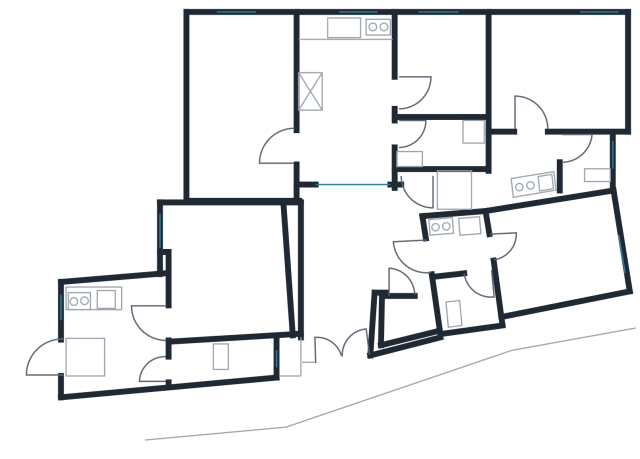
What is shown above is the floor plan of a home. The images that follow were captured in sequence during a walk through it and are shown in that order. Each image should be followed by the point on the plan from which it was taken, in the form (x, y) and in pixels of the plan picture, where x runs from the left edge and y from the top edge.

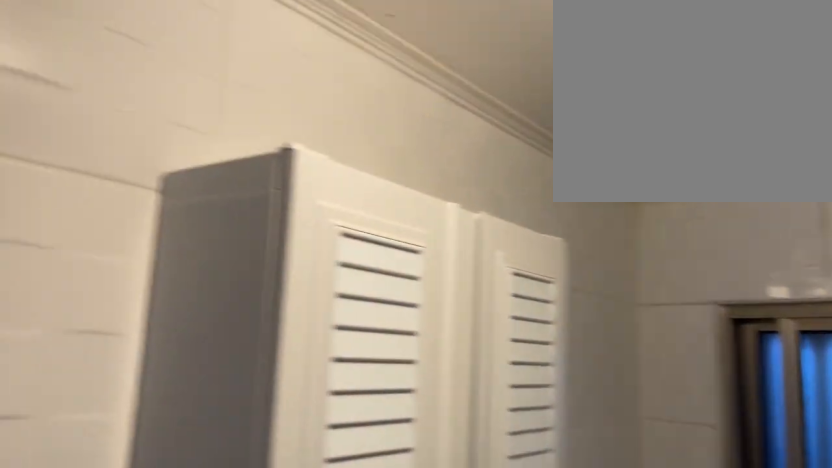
(219, 364)
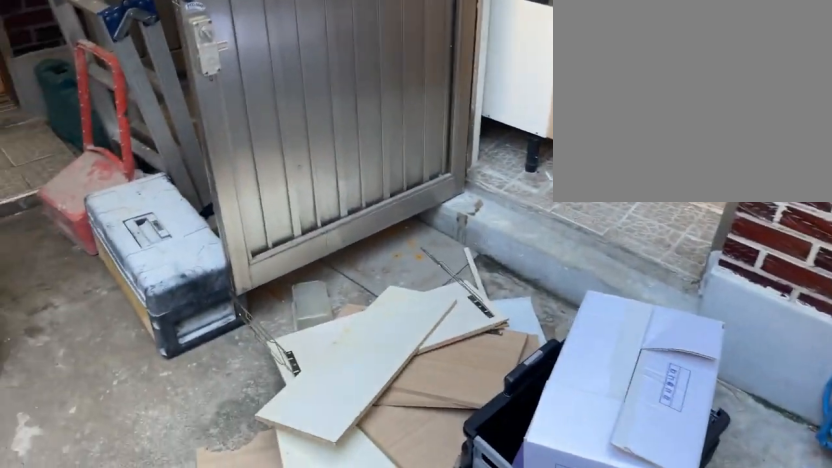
(394, 260)
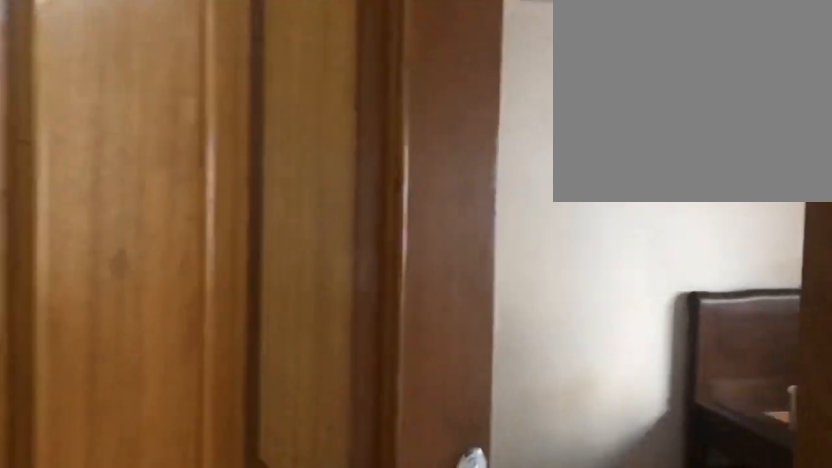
(285, 149)
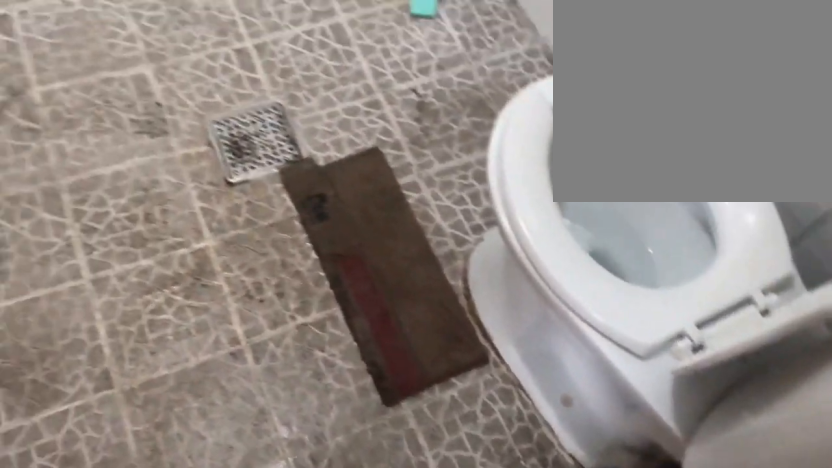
(393, 142)
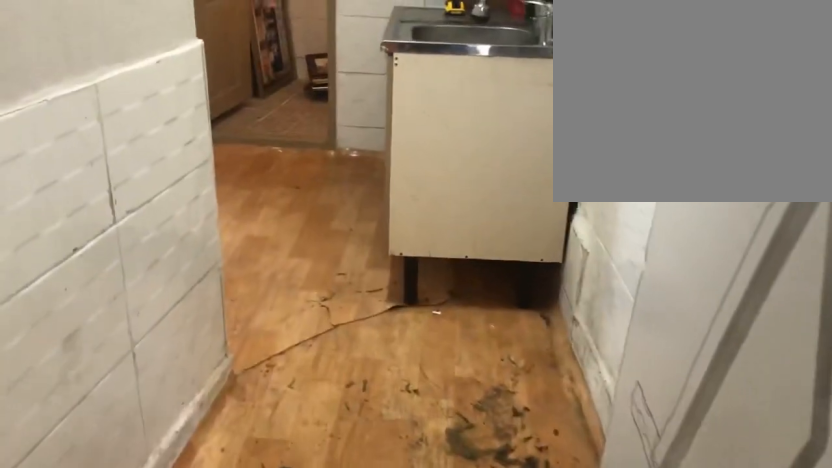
(446, 193)
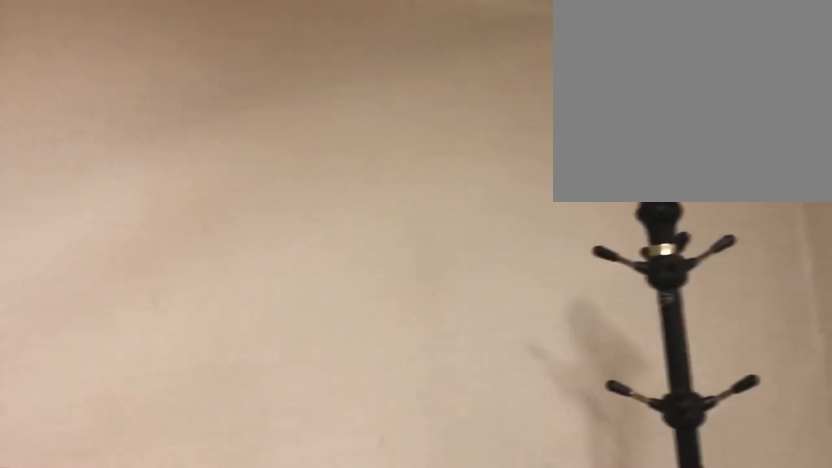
(560, 67)
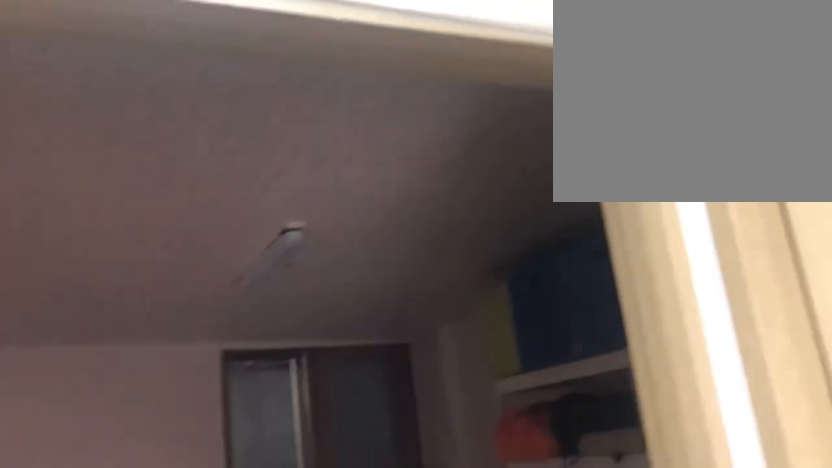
(466, 248)
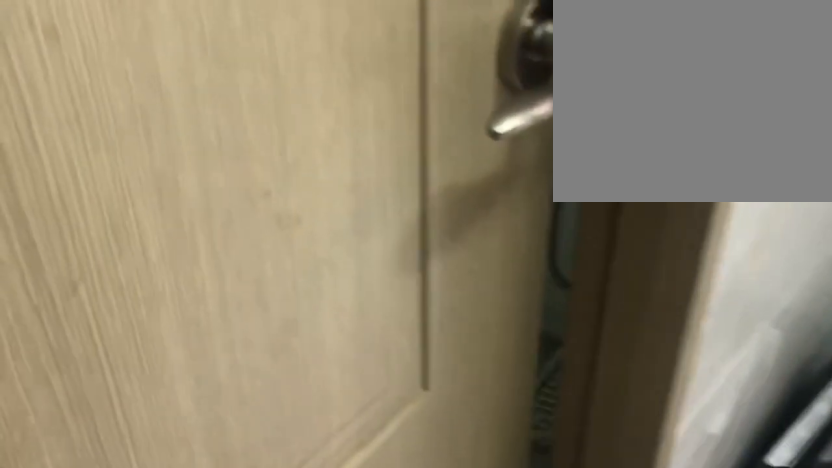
(469, 247)
